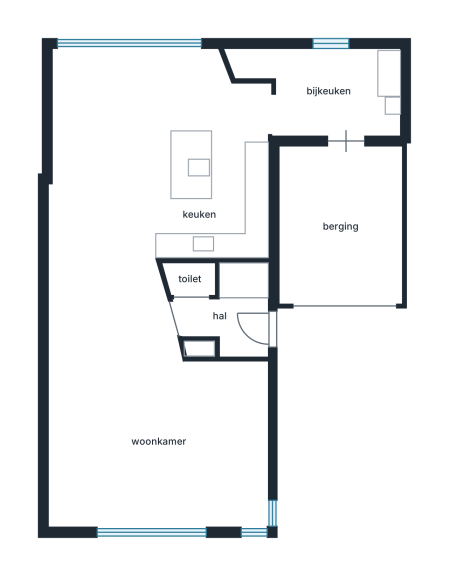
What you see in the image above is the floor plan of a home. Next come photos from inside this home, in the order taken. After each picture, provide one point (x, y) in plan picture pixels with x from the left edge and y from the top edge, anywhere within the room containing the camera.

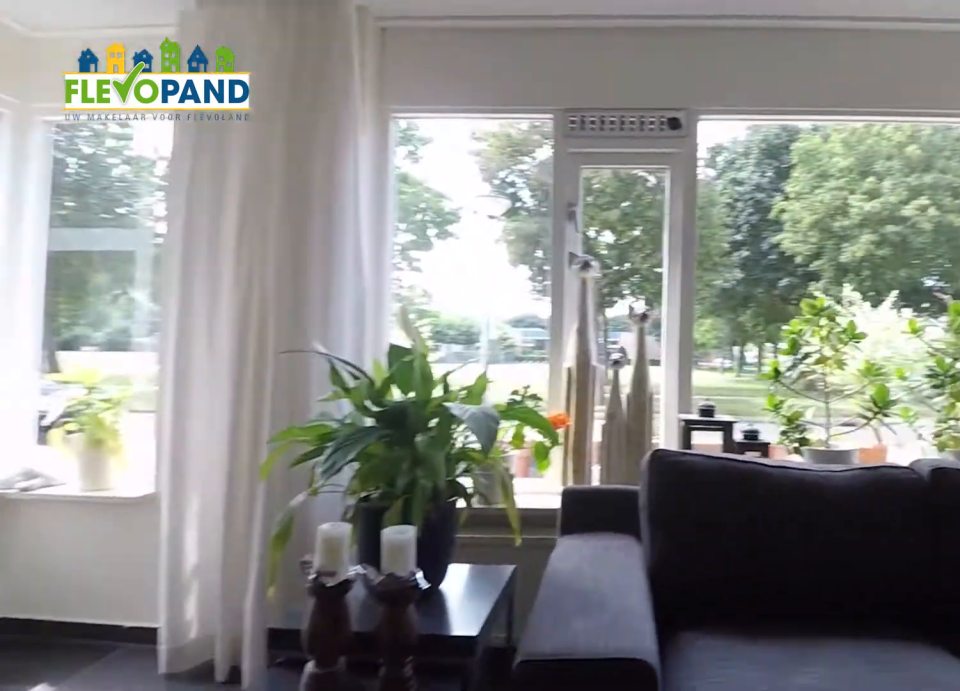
(121, 380)
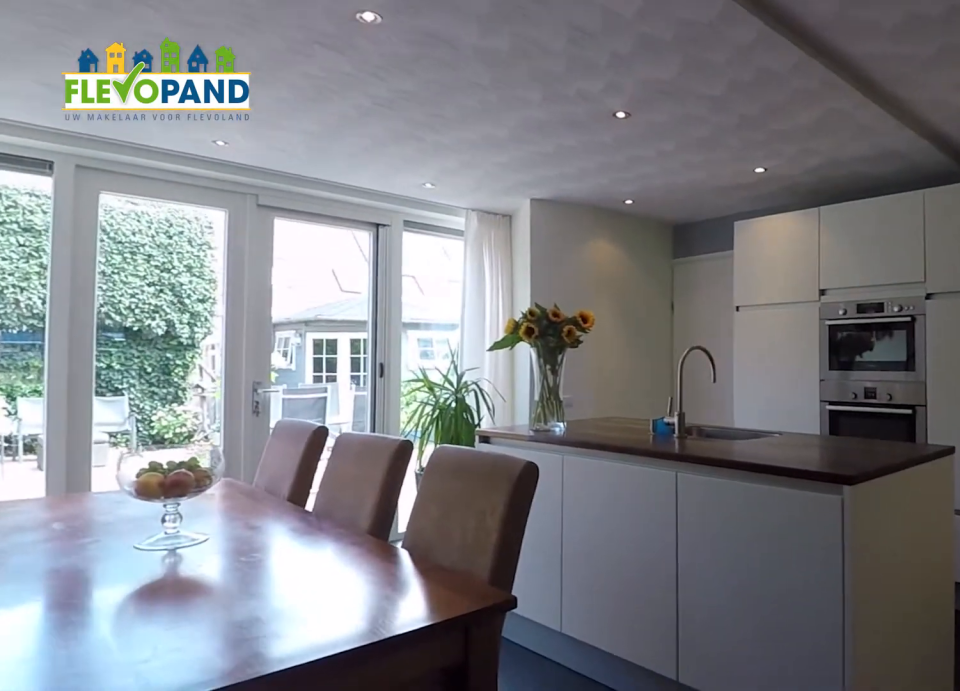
(156, 154)
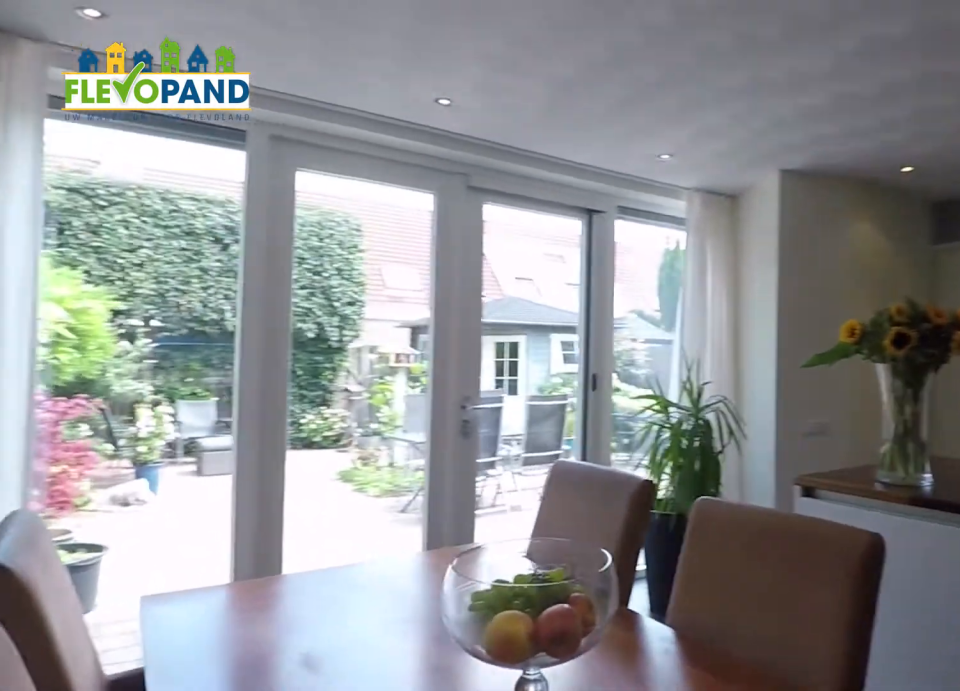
(156, 154)
